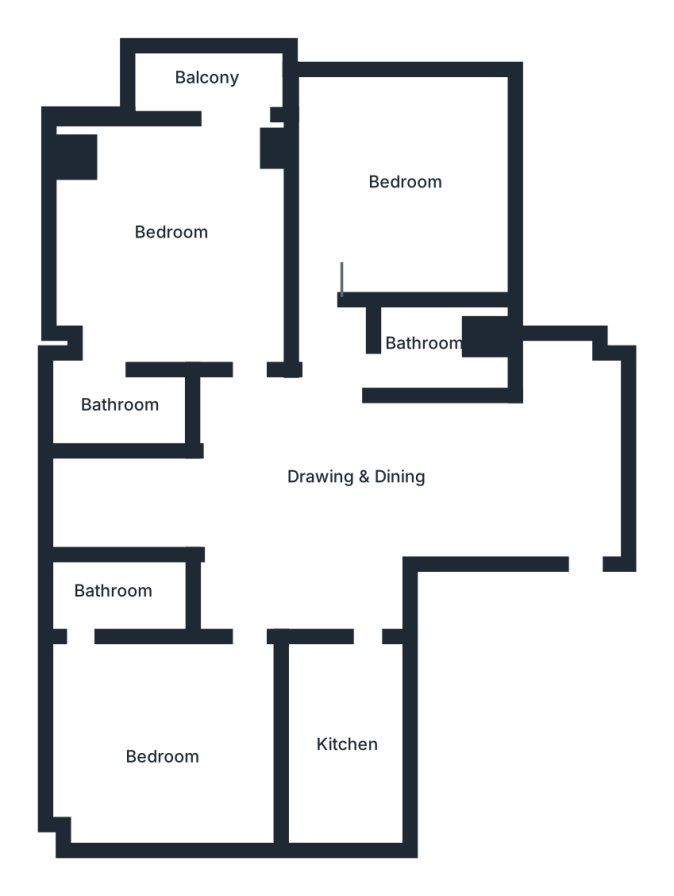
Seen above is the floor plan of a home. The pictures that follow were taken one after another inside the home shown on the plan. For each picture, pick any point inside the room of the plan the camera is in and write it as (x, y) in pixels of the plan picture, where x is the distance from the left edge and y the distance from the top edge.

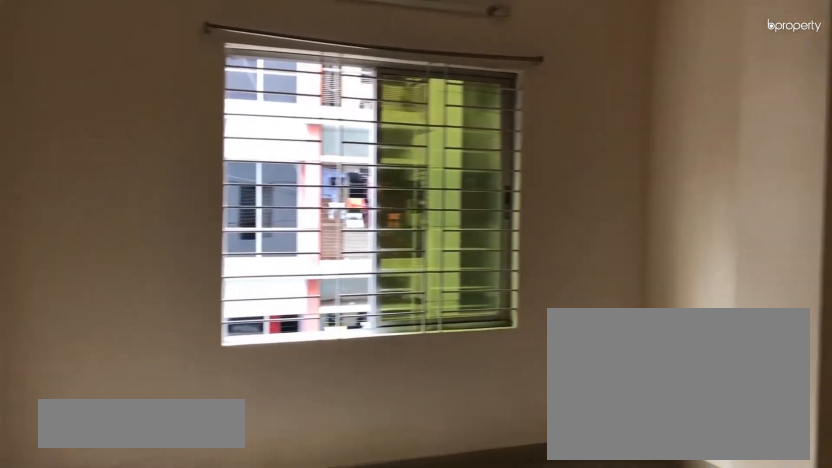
(390, 178)
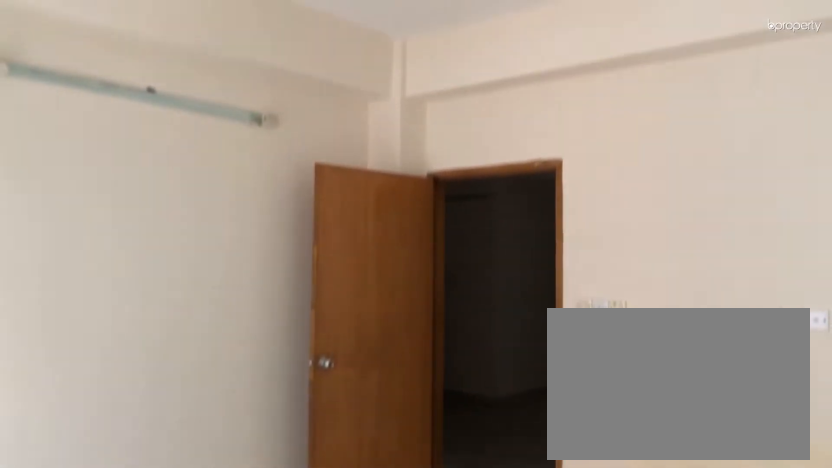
(127, 268)
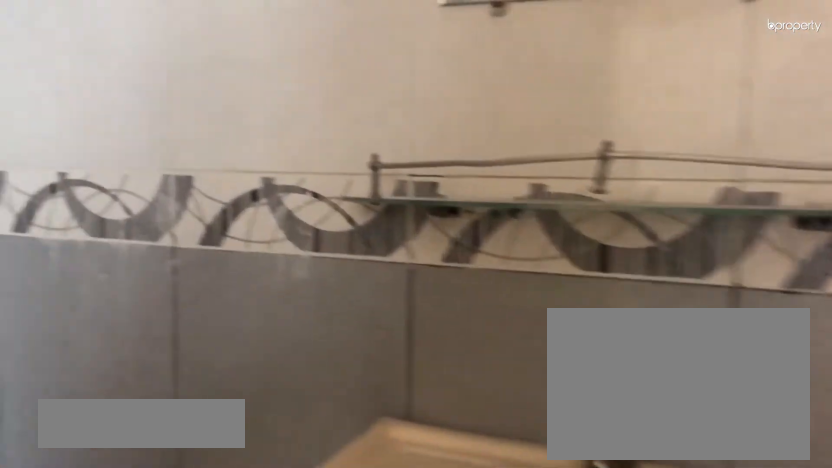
(102, 413)
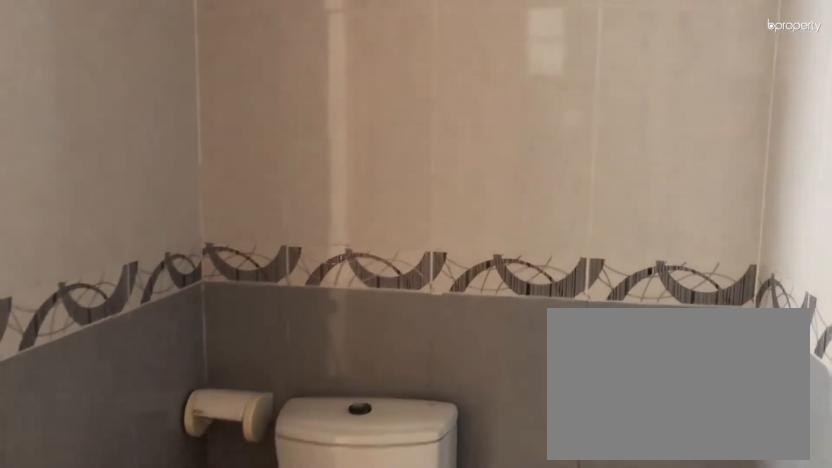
(102, 413)
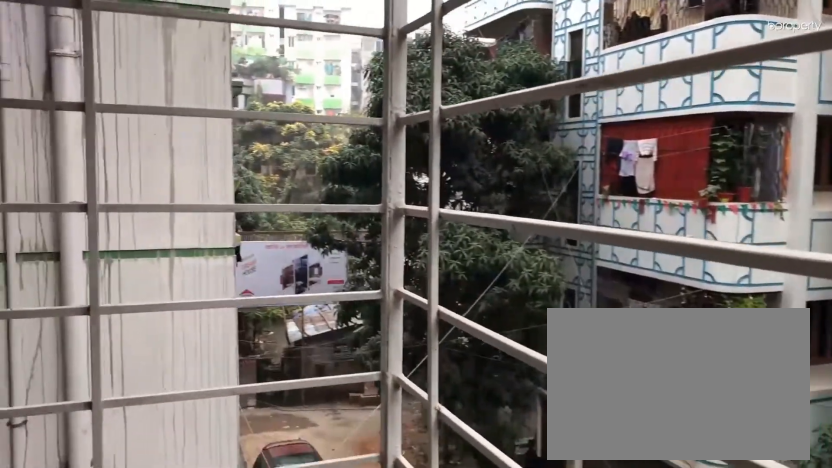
(226, 83)
